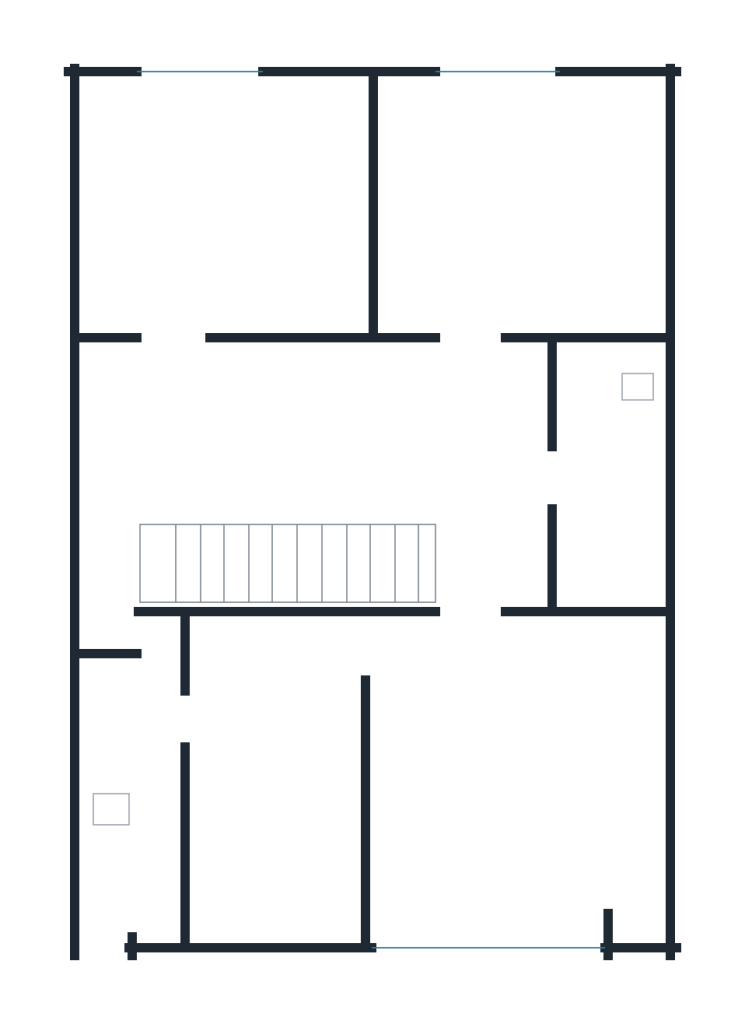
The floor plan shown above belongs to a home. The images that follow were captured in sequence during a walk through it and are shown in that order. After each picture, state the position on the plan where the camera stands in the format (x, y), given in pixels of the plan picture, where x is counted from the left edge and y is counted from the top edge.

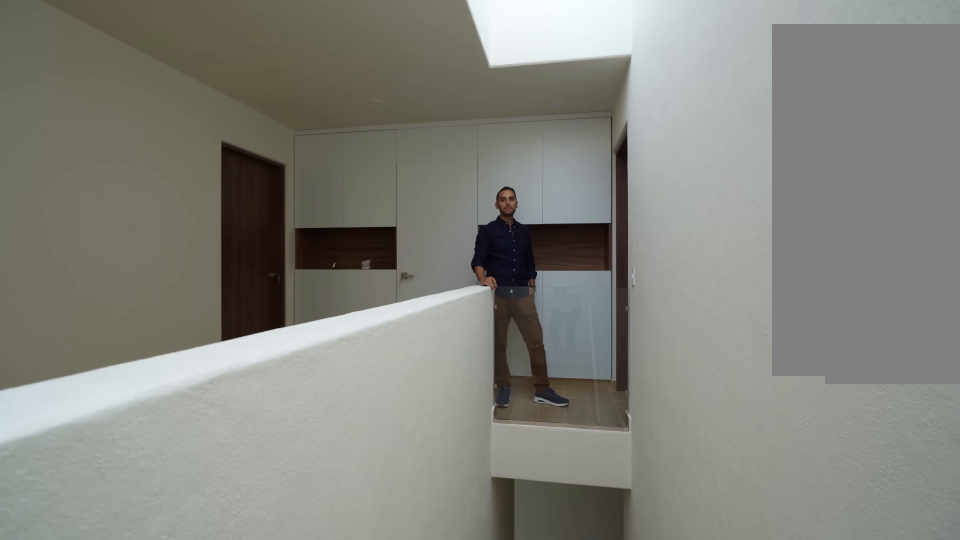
(137, 507)
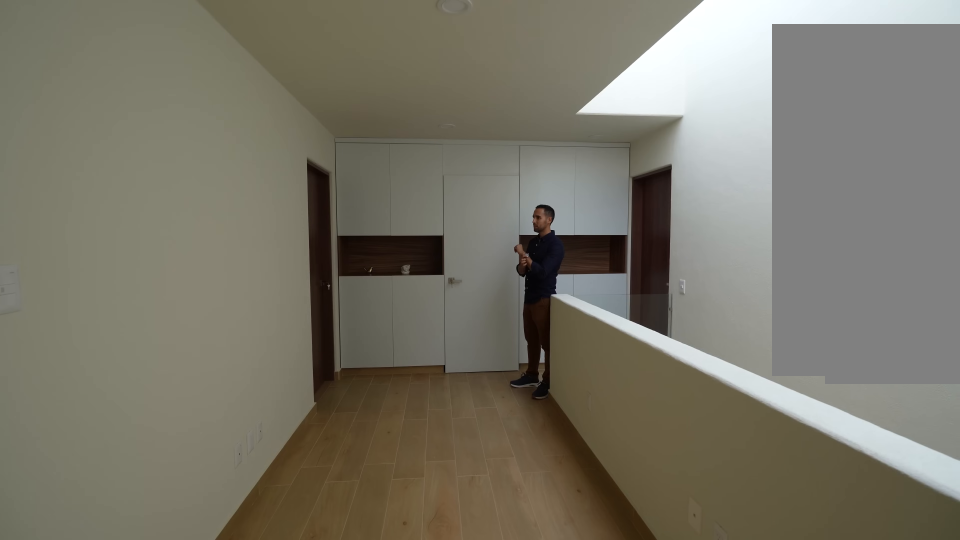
(137, 488)
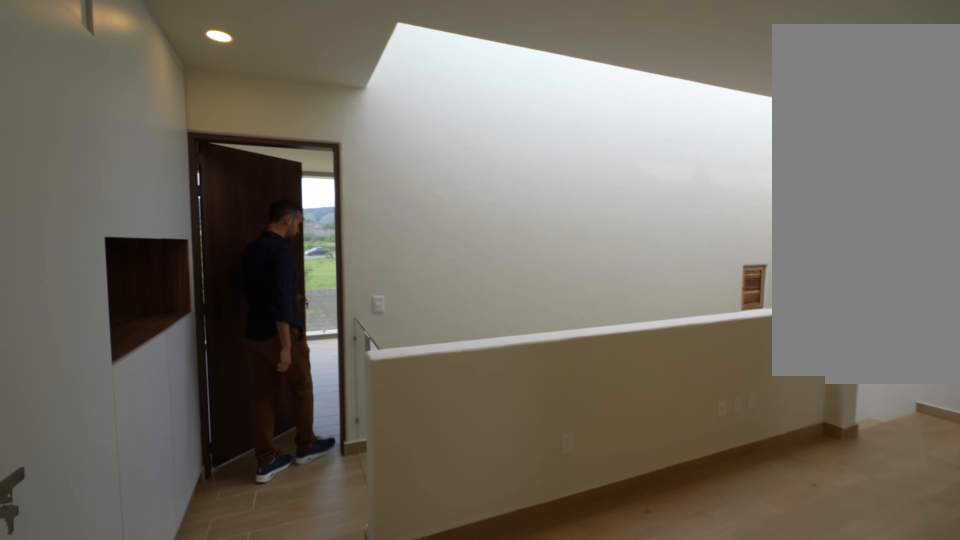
(466, 431)
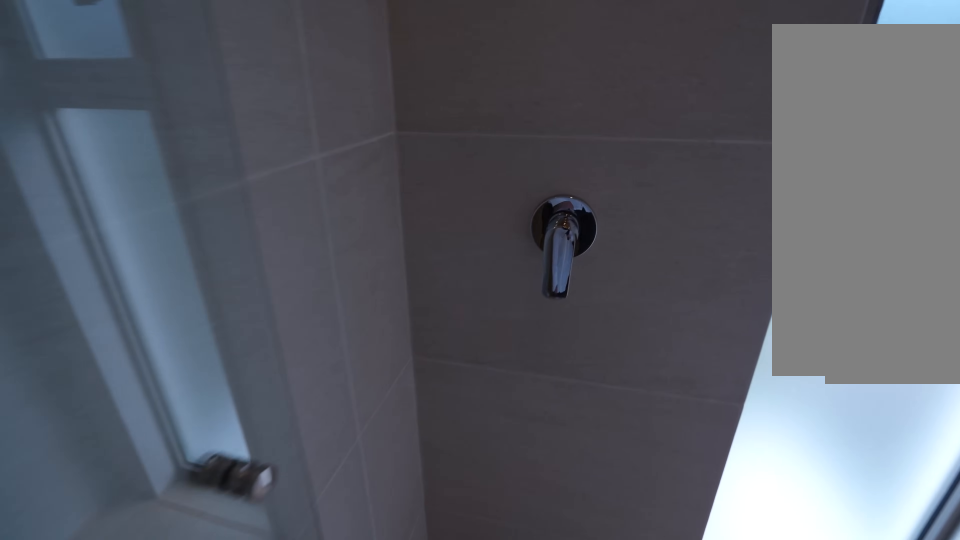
(155, 843)
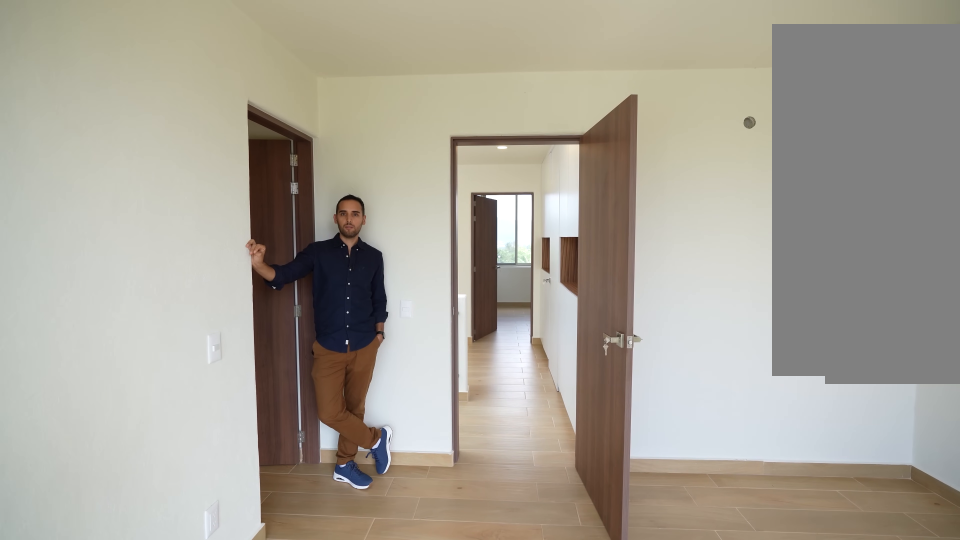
(460, 918)
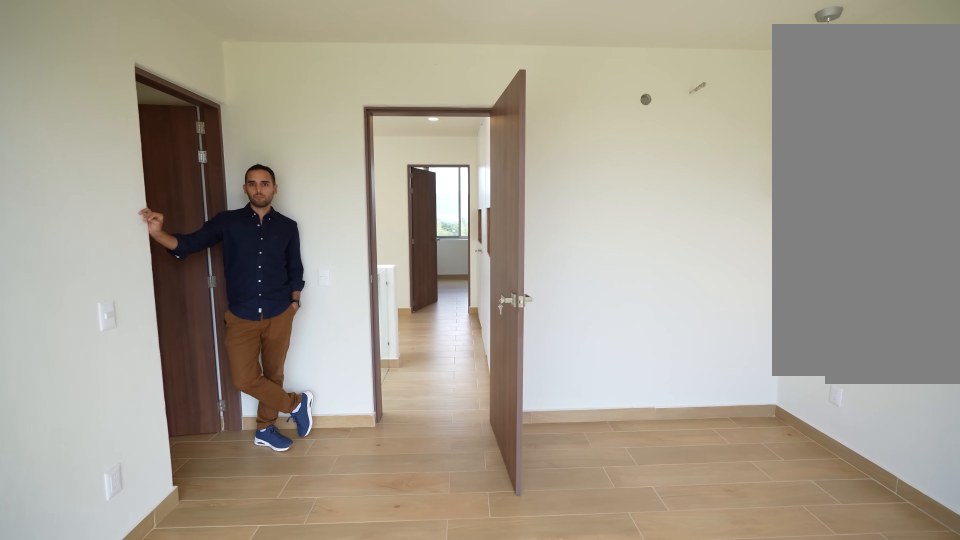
(472, 906)
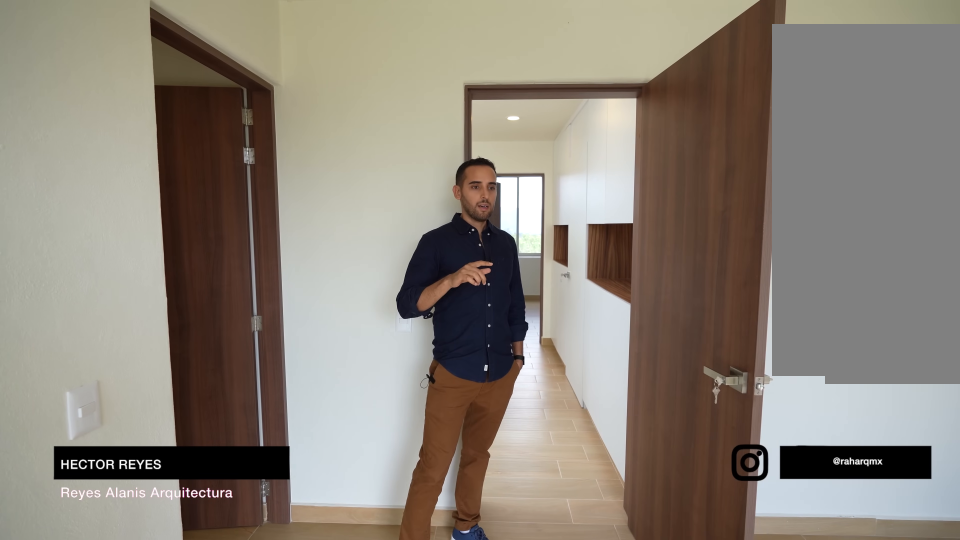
(488, 885)
